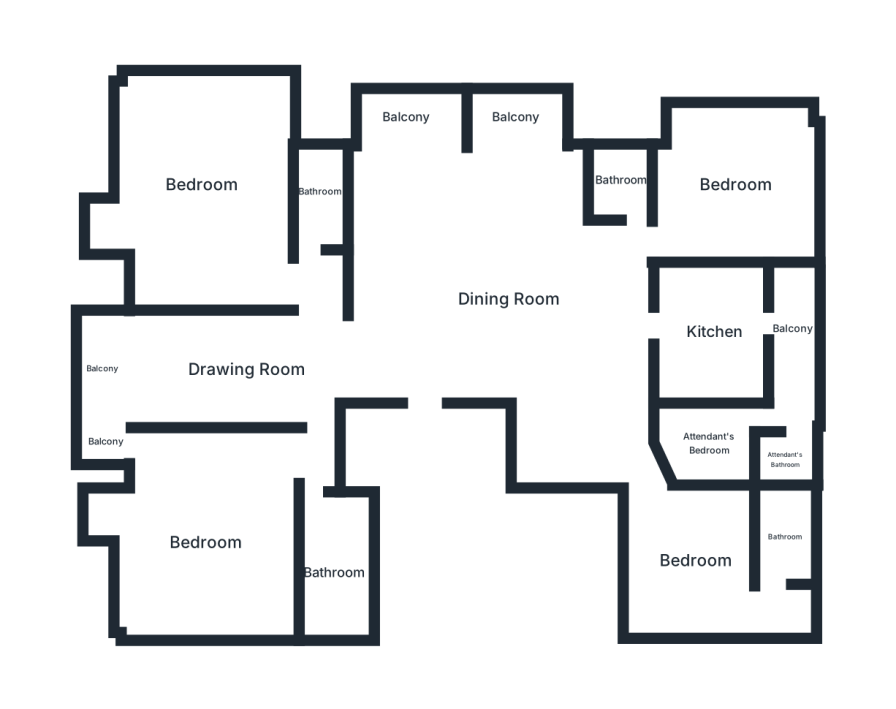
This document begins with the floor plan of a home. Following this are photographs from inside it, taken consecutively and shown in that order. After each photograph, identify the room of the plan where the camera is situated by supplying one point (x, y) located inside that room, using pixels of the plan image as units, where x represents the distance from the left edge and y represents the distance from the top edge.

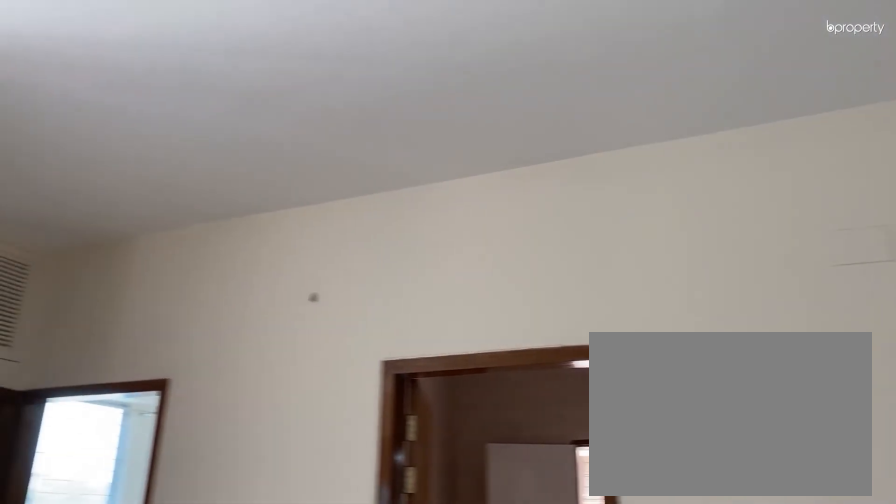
(509, 298)
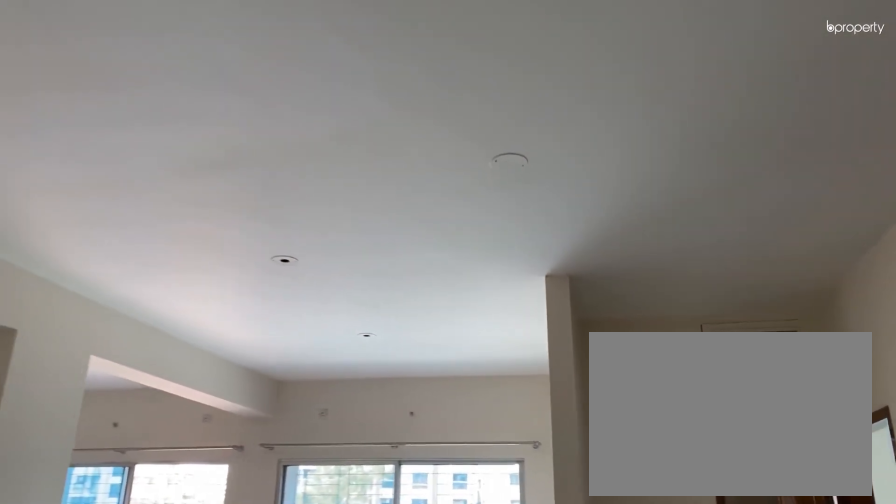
(509, 298)
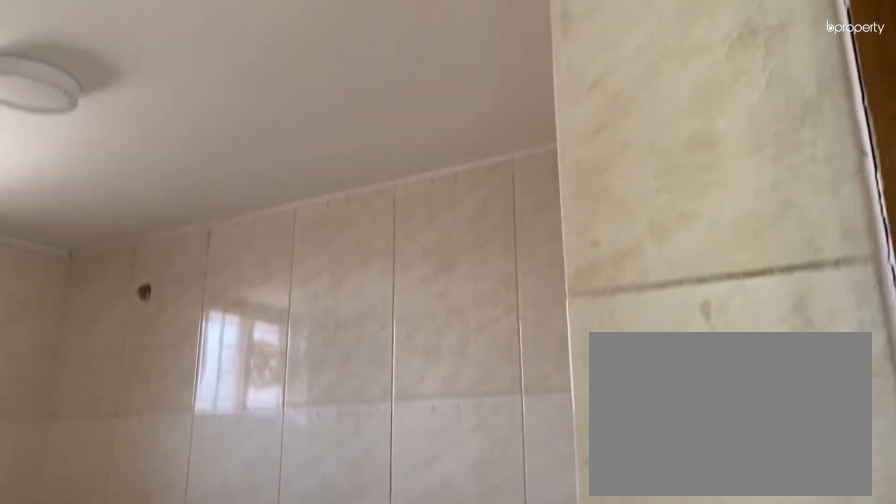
(322, 192)
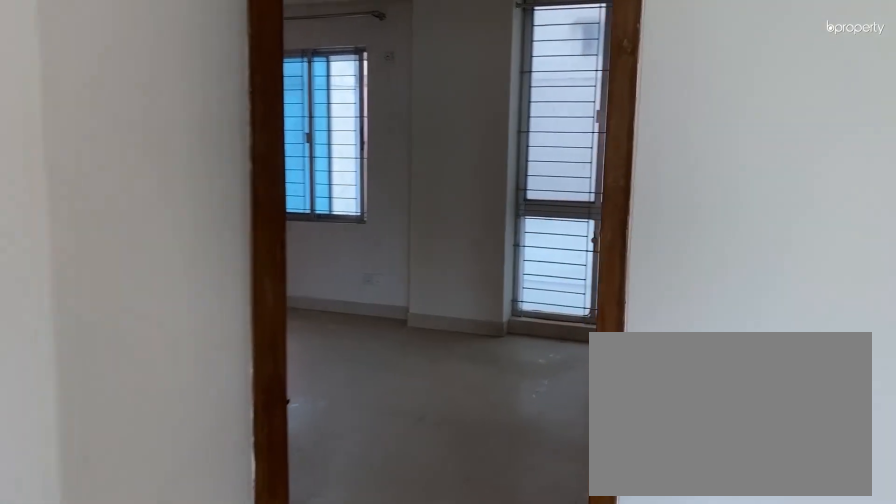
(632, 331)
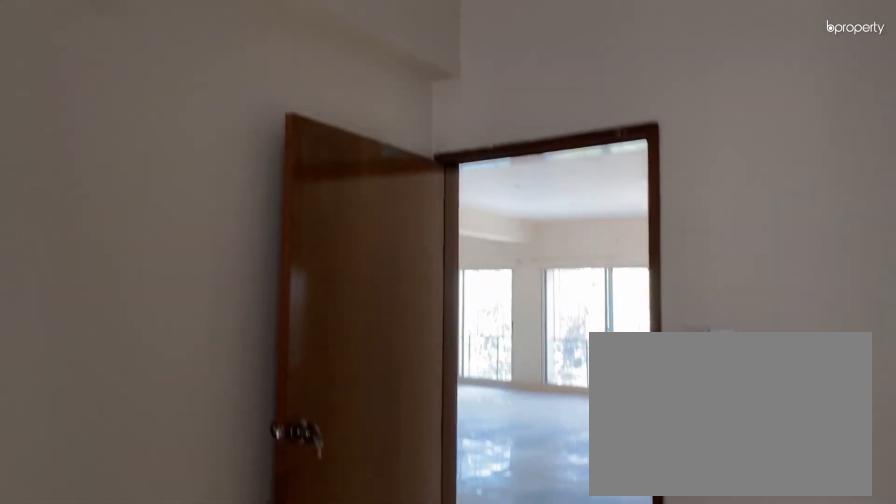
(694, 557)
